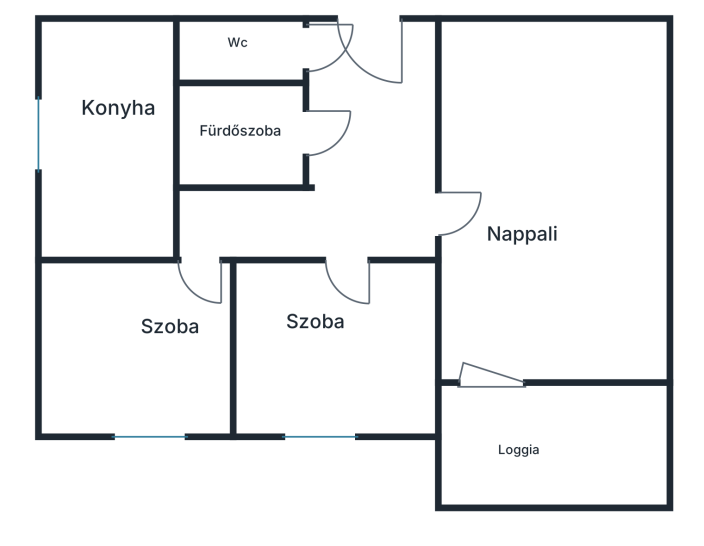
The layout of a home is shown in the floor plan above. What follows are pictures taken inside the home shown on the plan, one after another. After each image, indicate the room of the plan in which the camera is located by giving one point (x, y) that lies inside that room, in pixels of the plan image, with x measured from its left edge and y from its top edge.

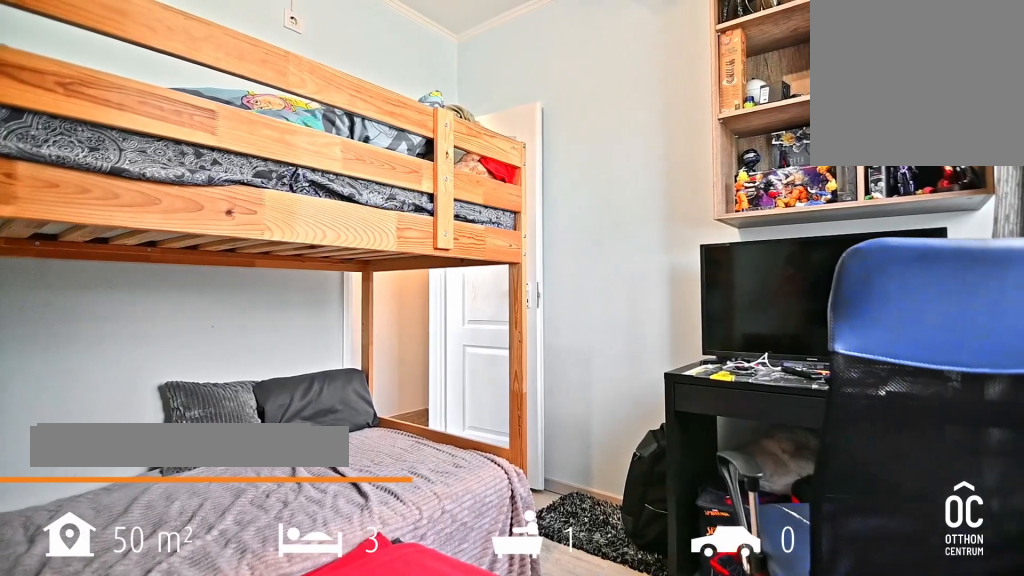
(130, 338)
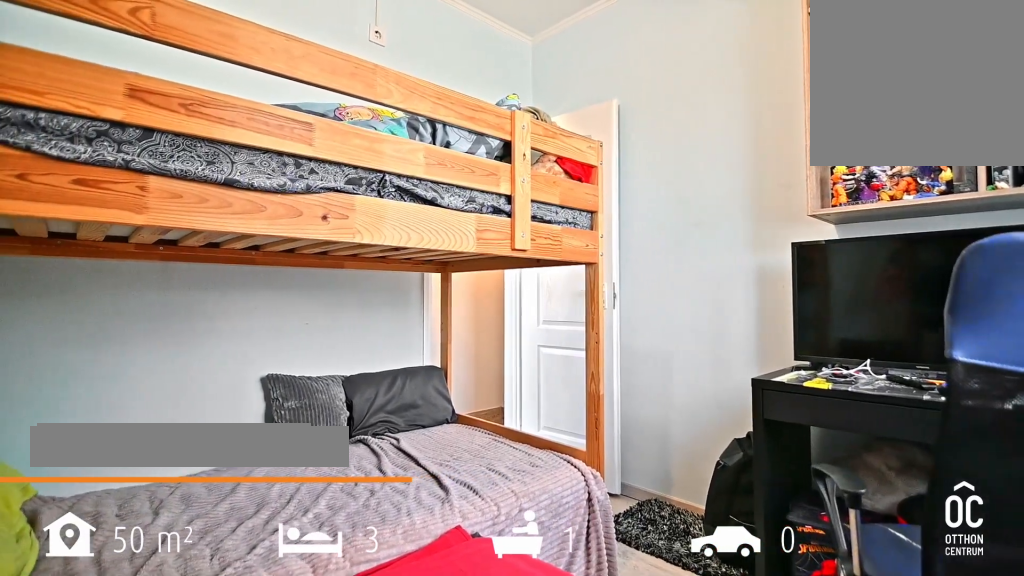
(130, 338)
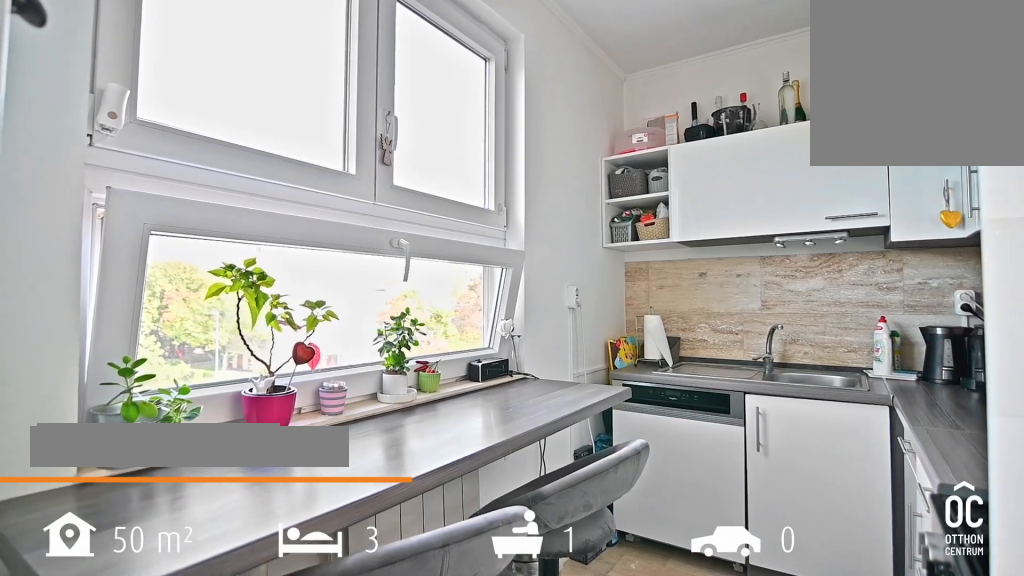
(108, 140)
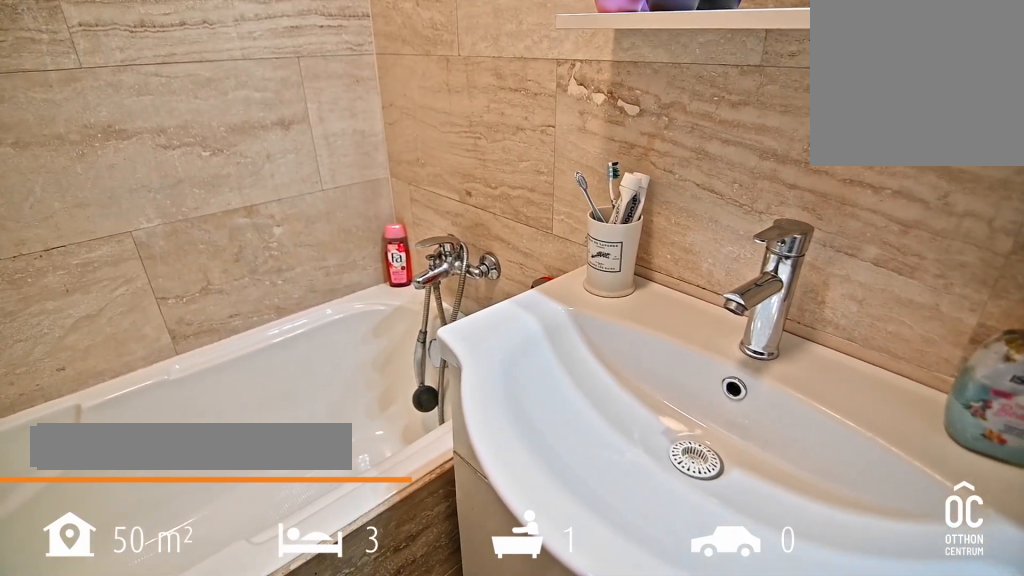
(246, 133)
